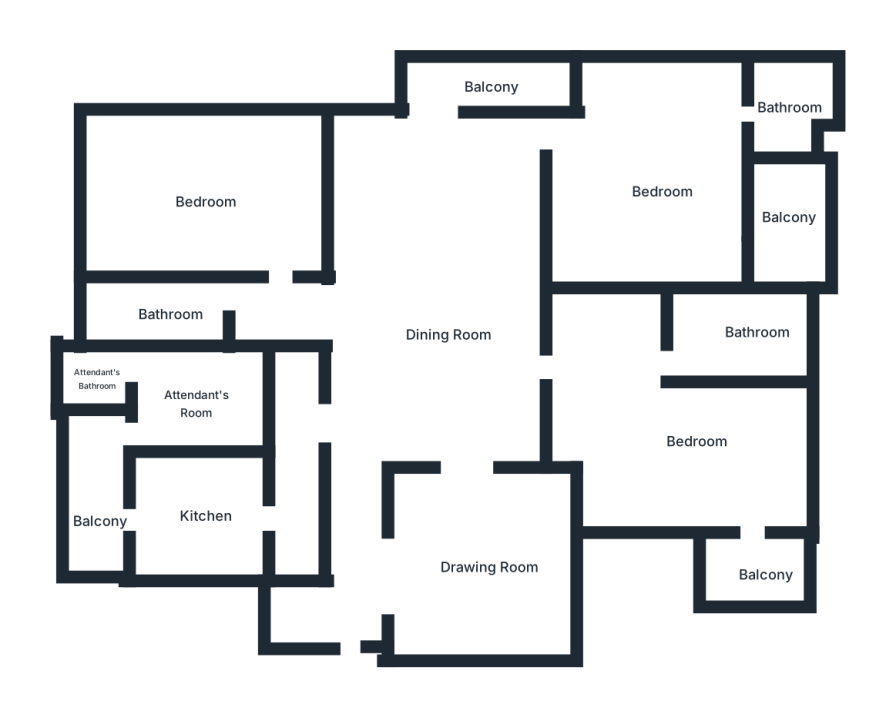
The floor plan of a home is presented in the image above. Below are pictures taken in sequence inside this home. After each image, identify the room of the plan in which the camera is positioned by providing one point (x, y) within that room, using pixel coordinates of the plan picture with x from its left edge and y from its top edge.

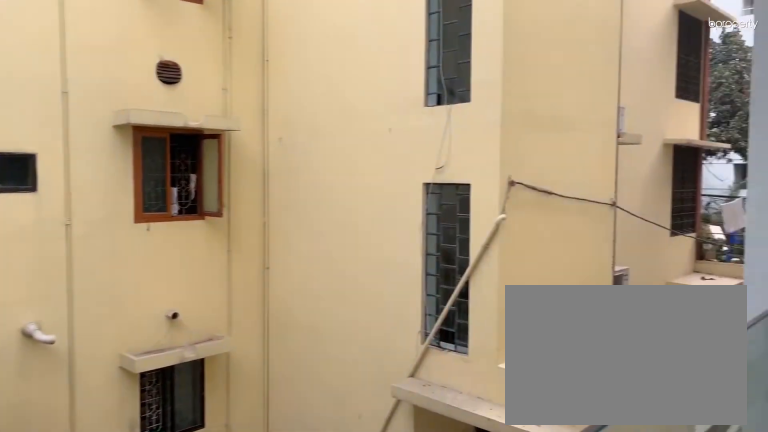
(793, 214)
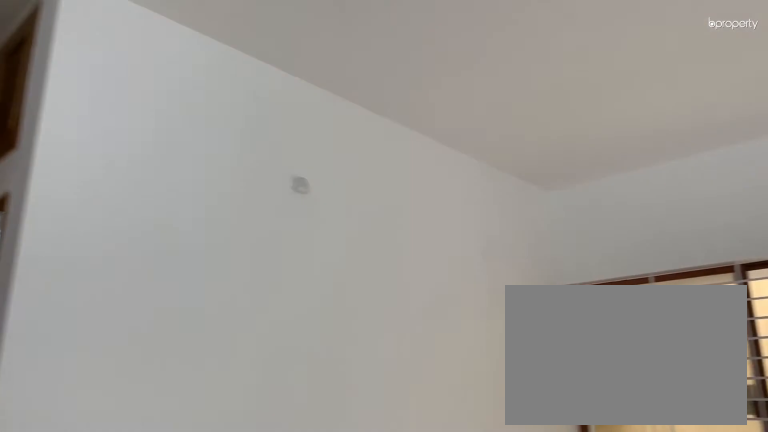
(698, 439)
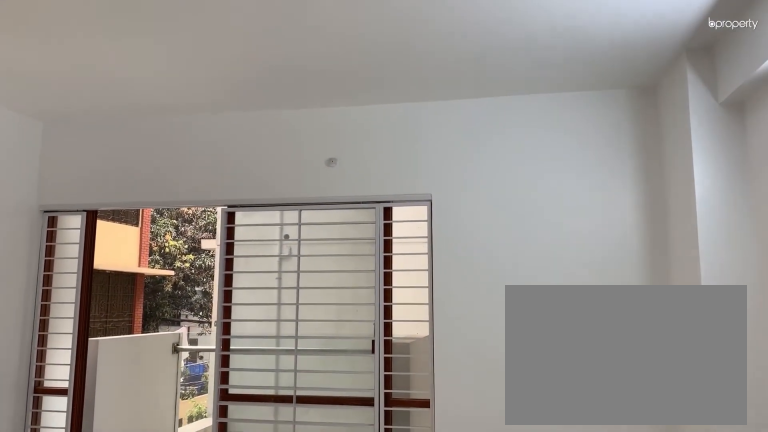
(698, 439)
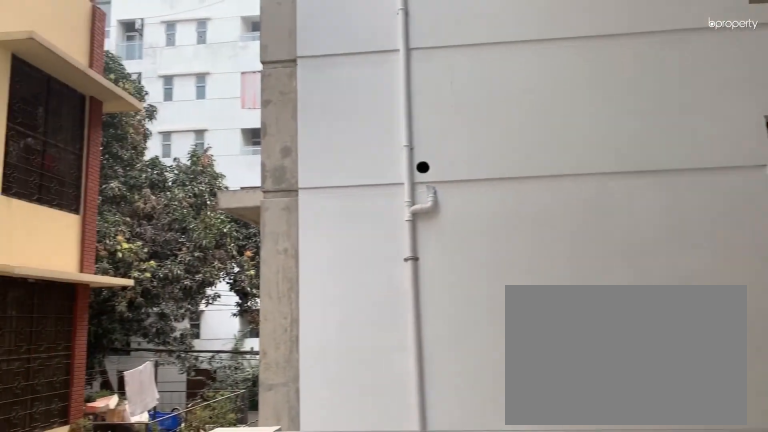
(760, 569)
